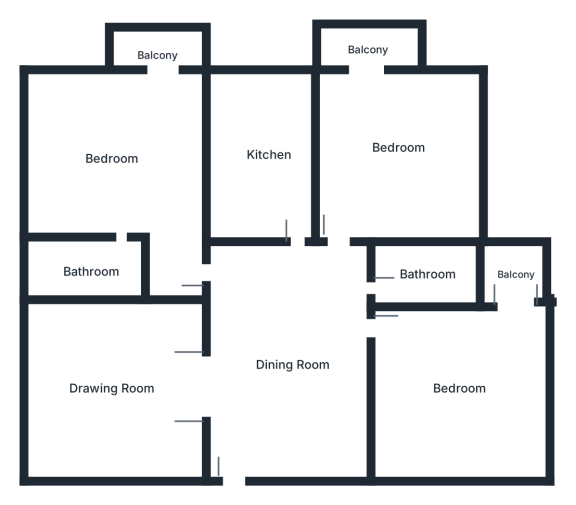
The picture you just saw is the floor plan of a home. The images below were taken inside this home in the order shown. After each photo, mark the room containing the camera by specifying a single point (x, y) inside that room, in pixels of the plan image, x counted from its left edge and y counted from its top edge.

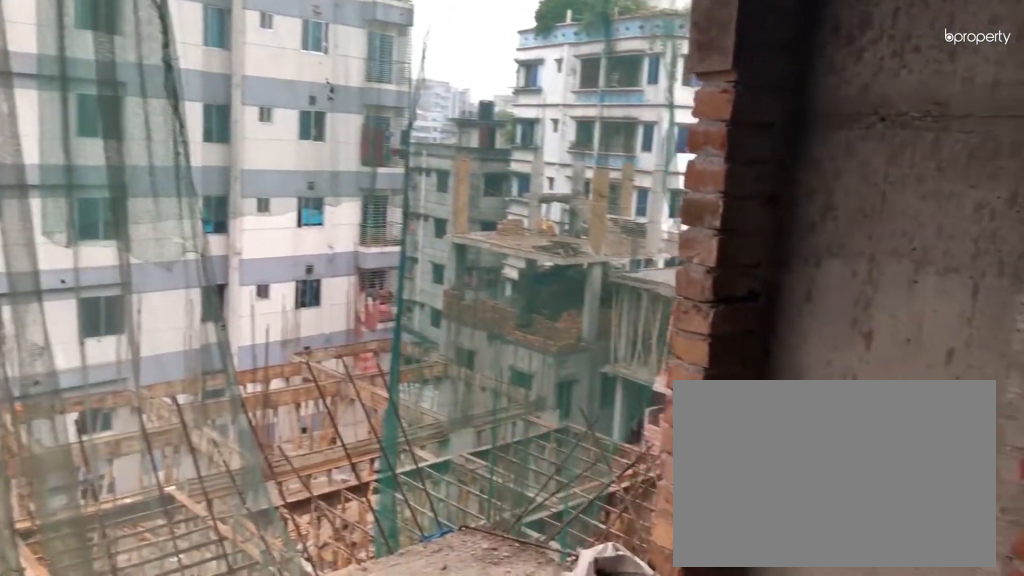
(114, 160)
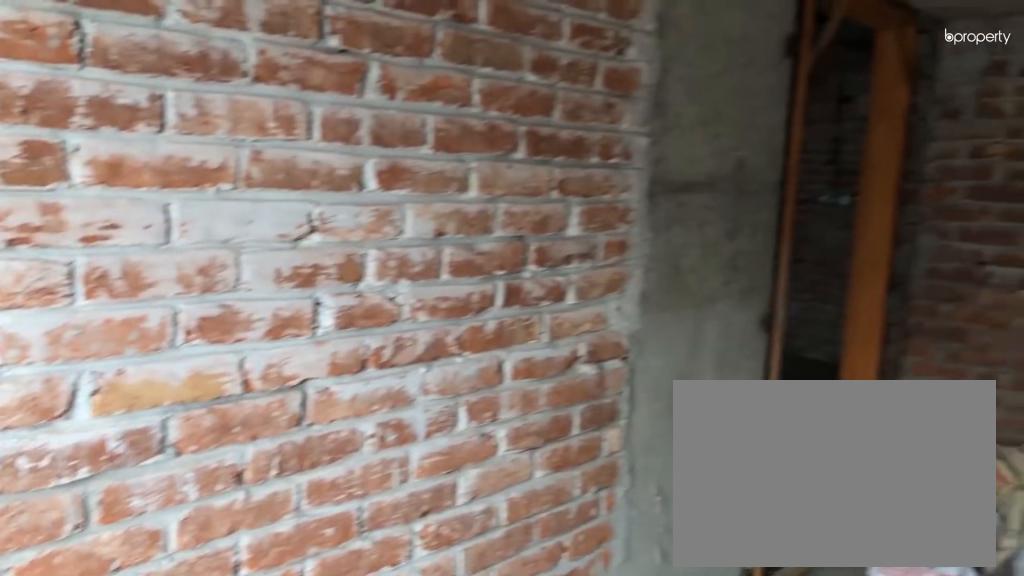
(113, 160)
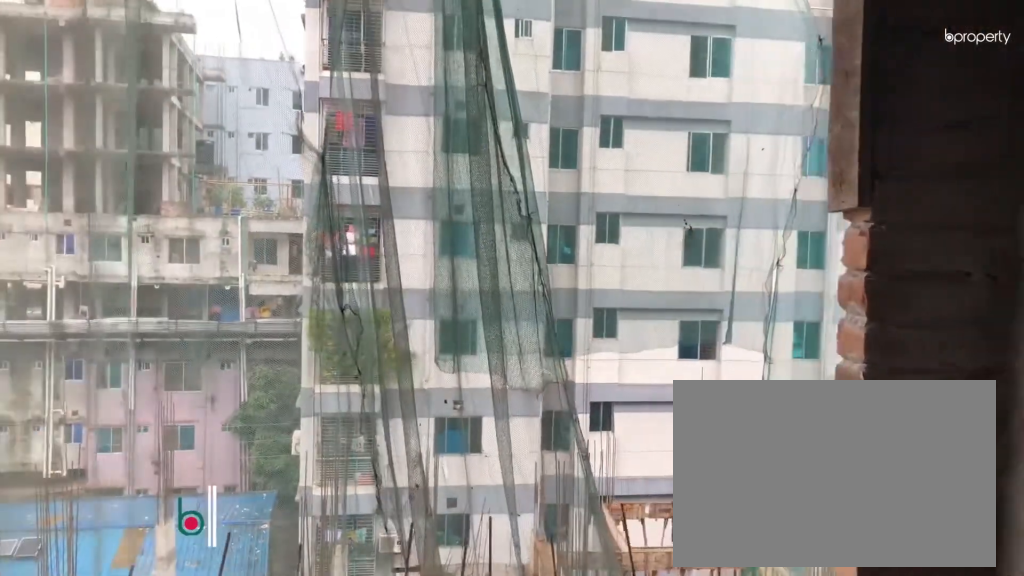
(157, 46)
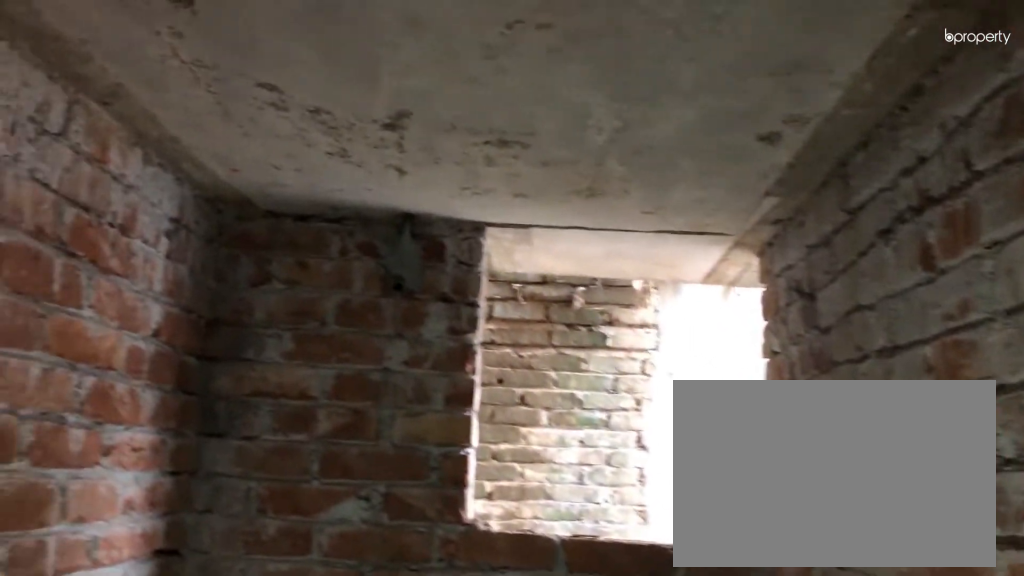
(97, 270)
